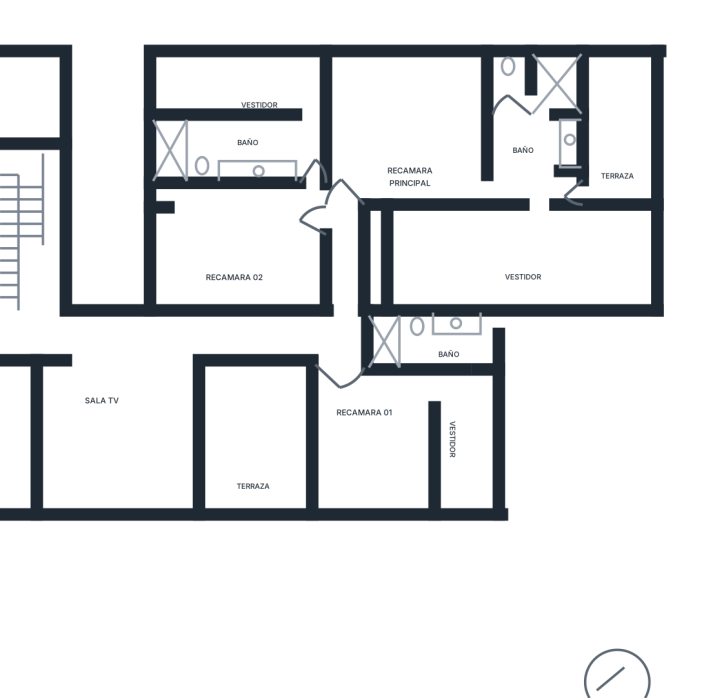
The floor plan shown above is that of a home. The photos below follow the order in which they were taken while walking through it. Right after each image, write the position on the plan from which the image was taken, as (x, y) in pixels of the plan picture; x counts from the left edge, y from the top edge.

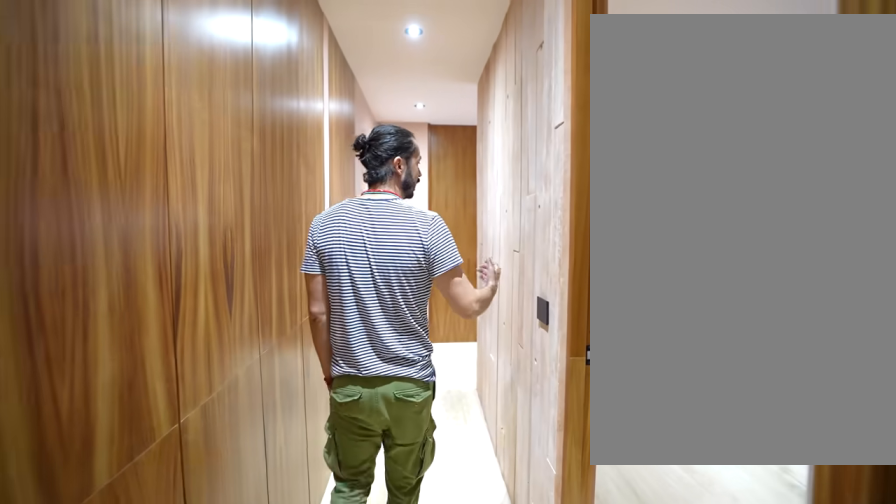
(355, 171)
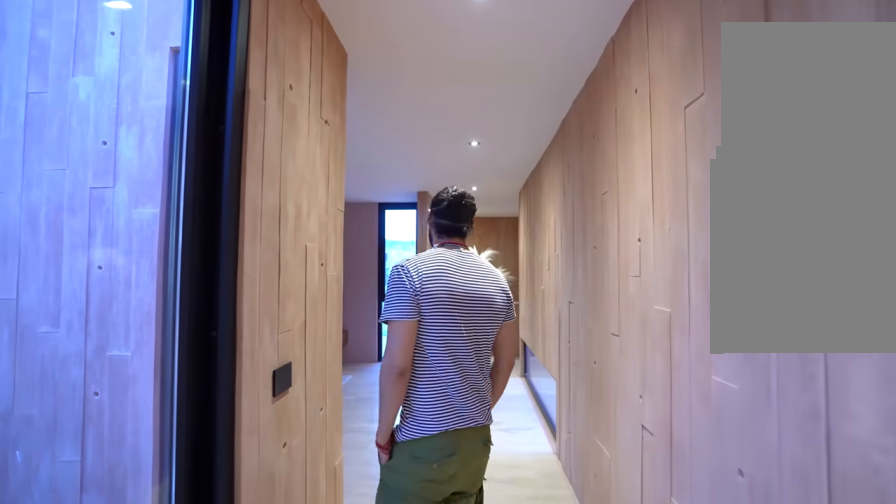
(314, 330)
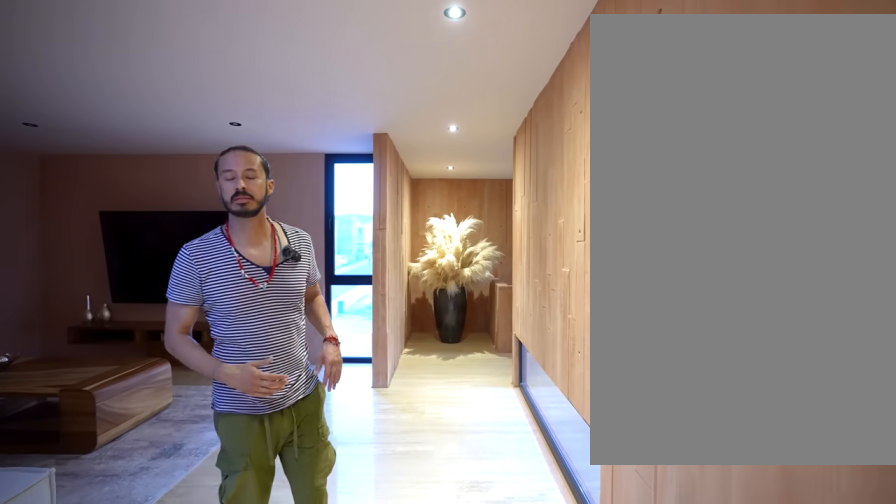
(215, 341)
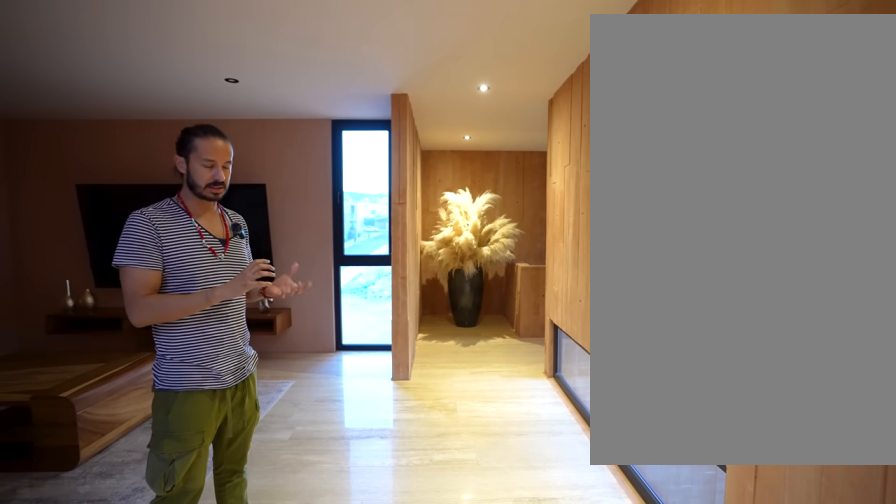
(195, 341)
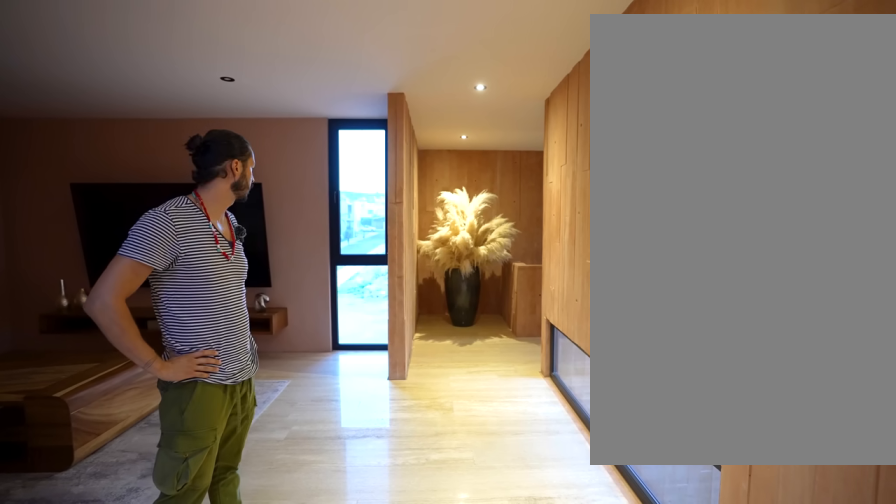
(190, 341)
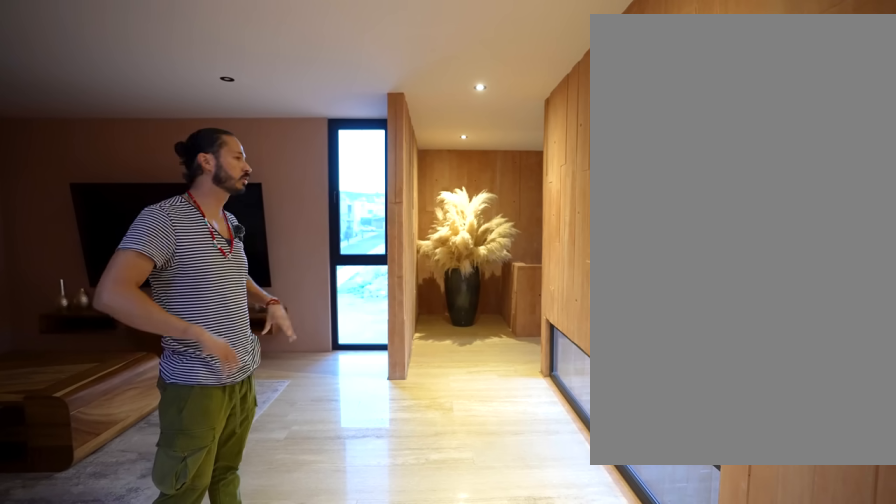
(190, 341)
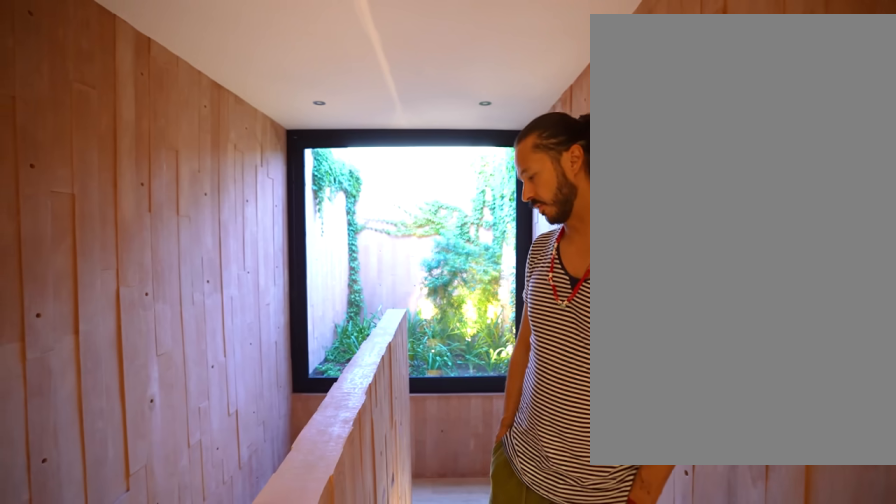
(42, 324)
